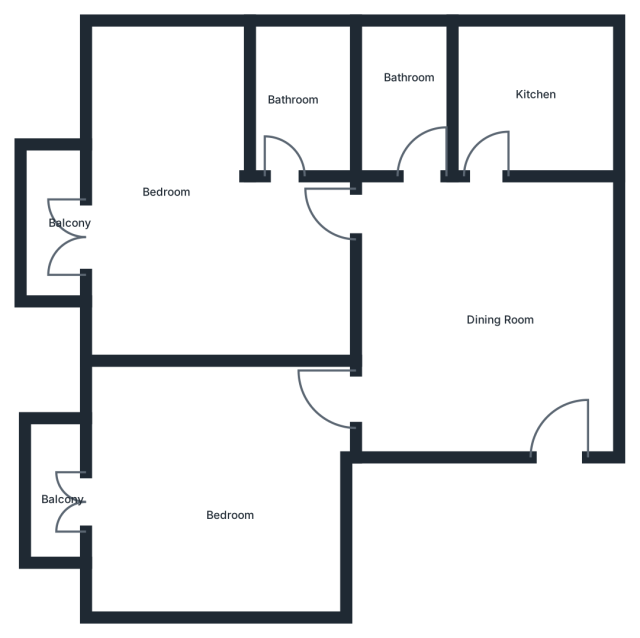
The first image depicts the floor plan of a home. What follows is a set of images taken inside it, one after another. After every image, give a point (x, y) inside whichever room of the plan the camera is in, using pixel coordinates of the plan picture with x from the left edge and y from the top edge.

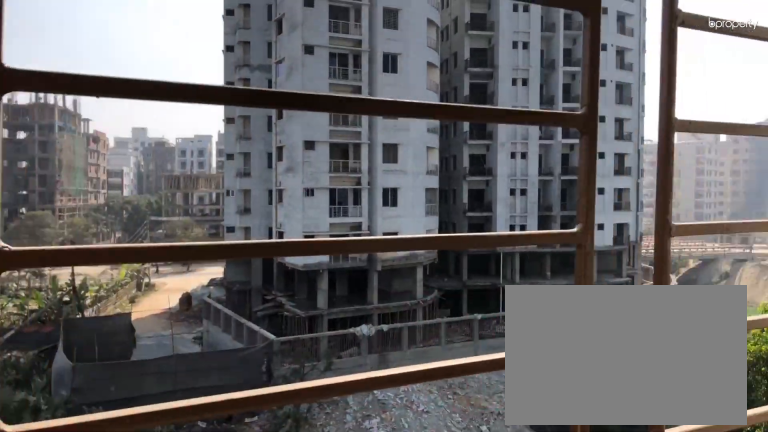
(60, 224)
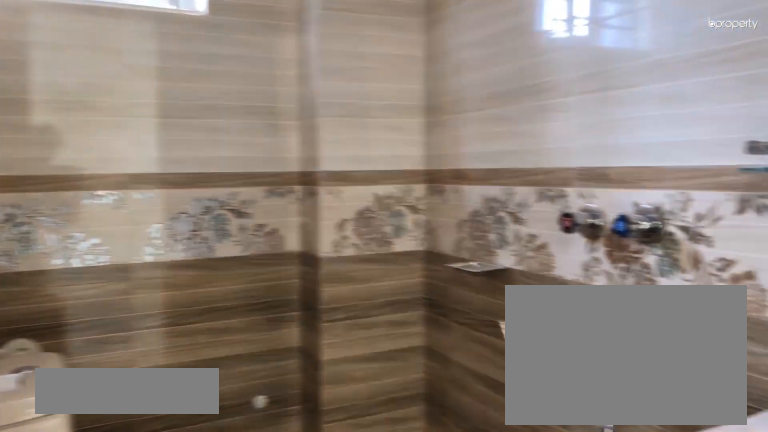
(290, 103)
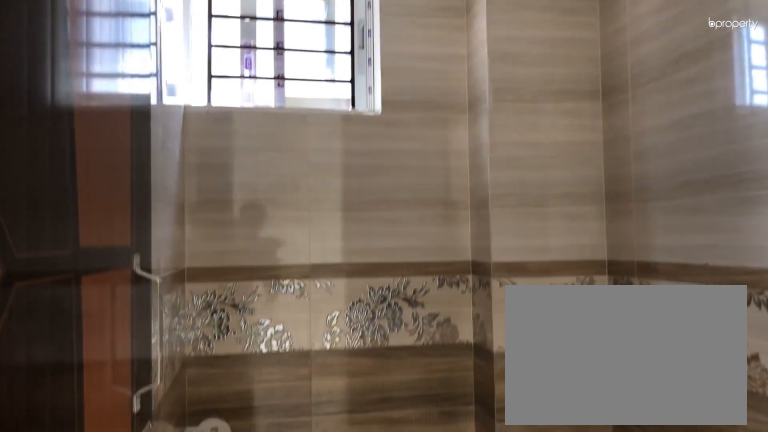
(290, 103)
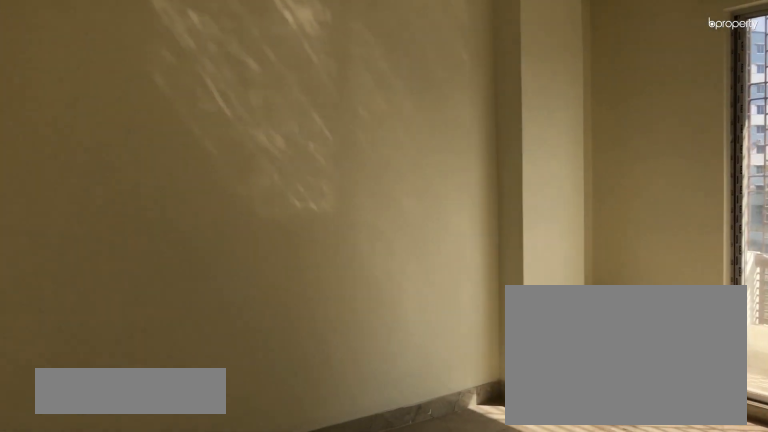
(211, 495)
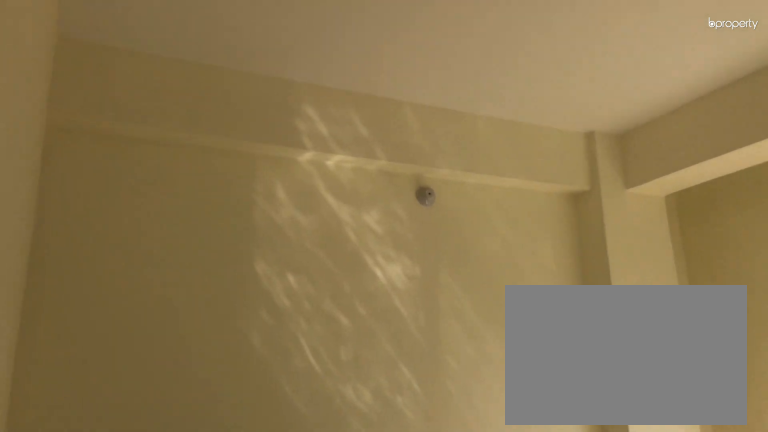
(211, 495)
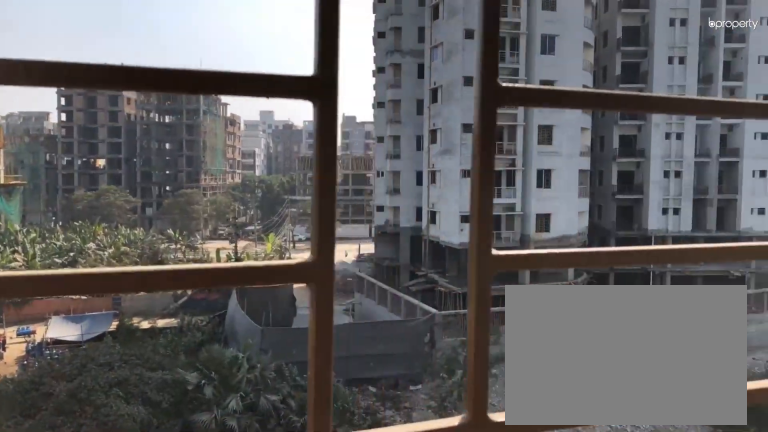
(56, 492)
